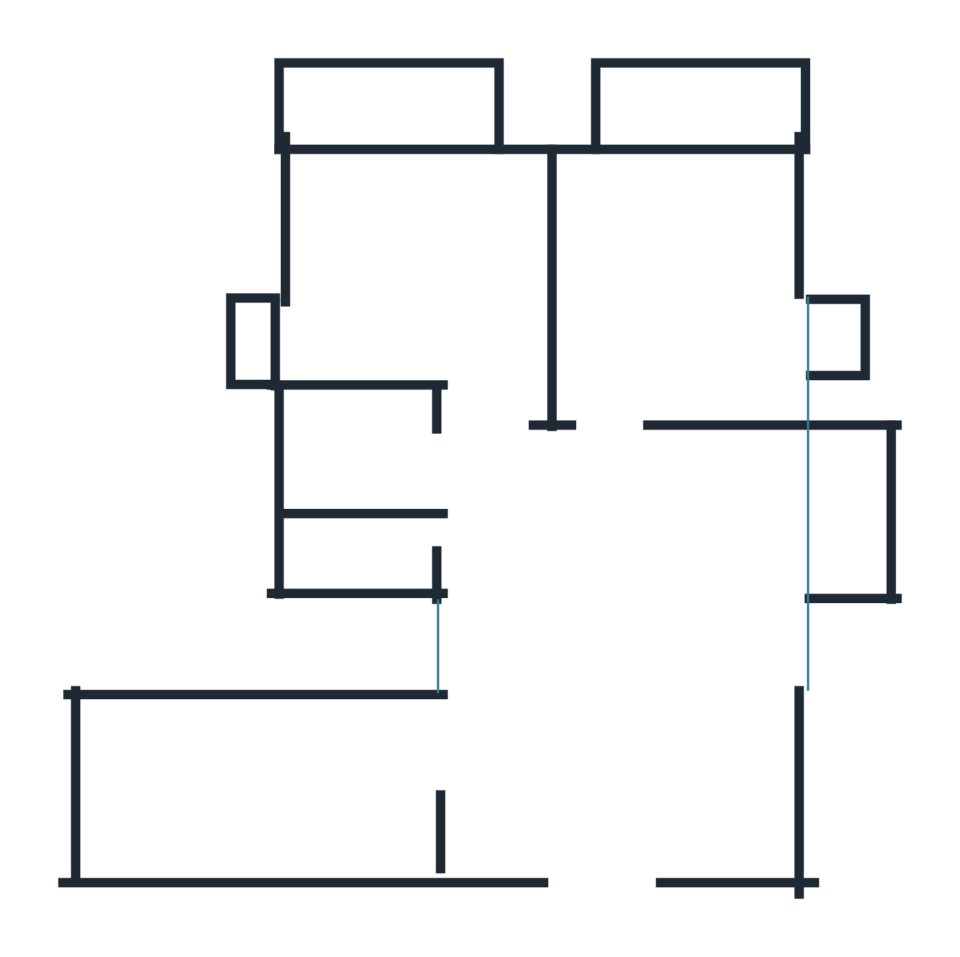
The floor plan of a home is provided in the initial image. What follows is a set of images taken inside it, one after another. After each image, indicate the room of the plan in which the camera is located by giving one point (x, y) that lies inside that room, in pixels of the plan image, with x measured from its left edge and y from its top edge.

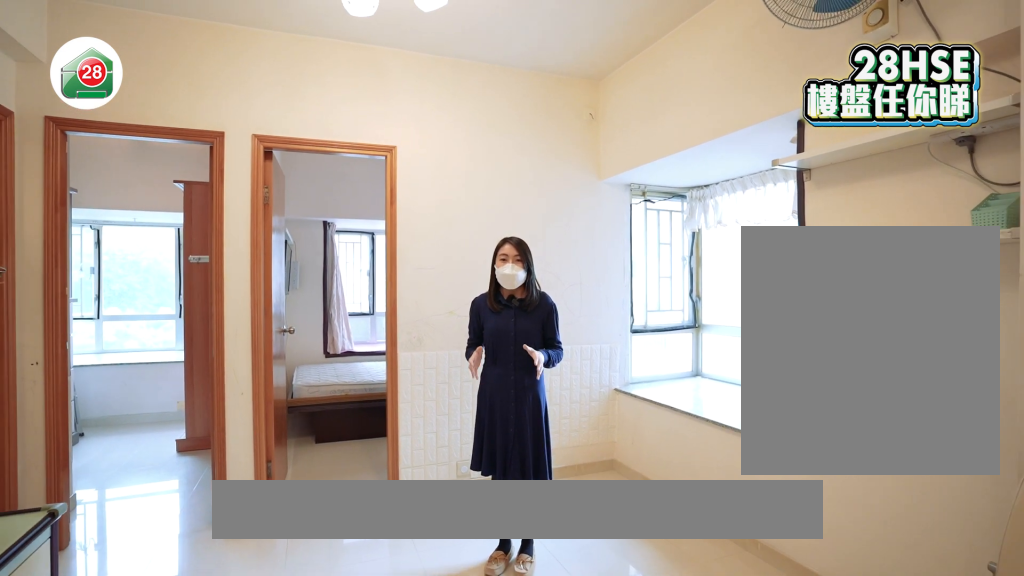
(627, 654)
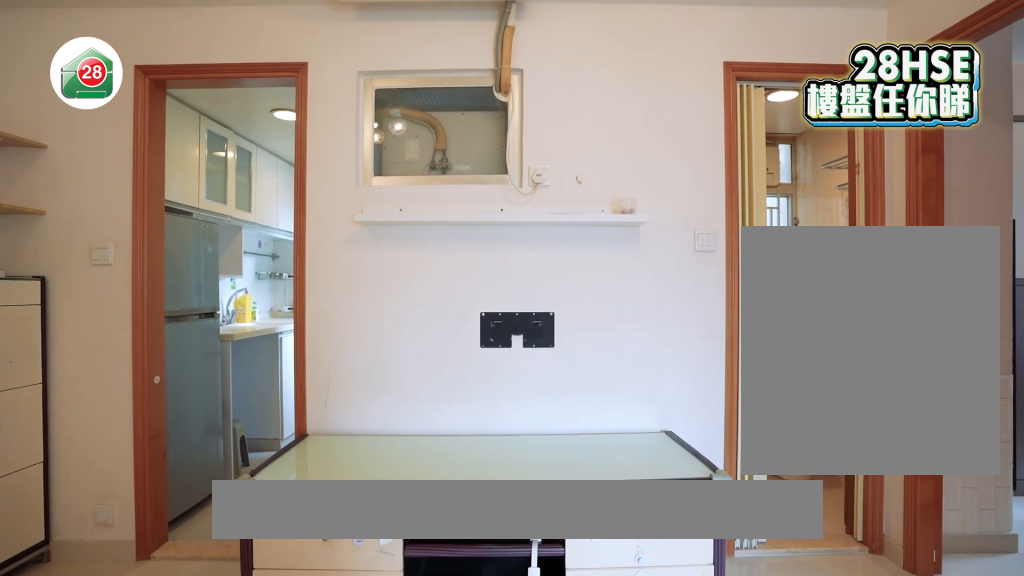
(624, 674)
